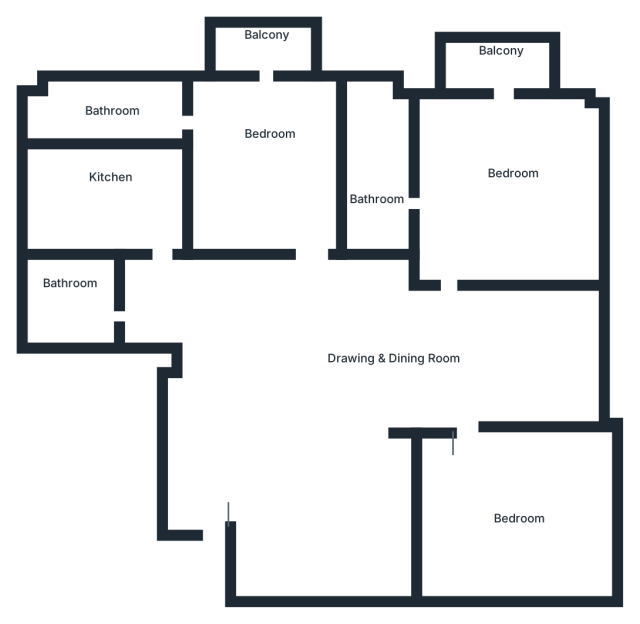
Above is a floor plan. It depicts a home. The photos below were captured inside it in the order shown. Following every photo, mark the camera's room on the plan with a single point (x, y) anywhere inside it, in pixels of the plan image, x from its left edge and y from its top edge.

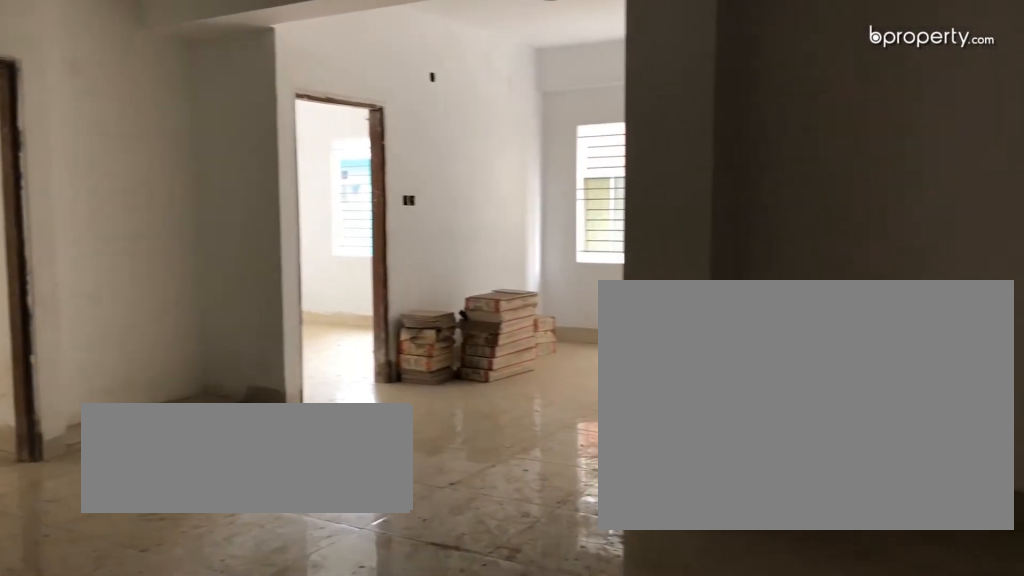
(299, 429)
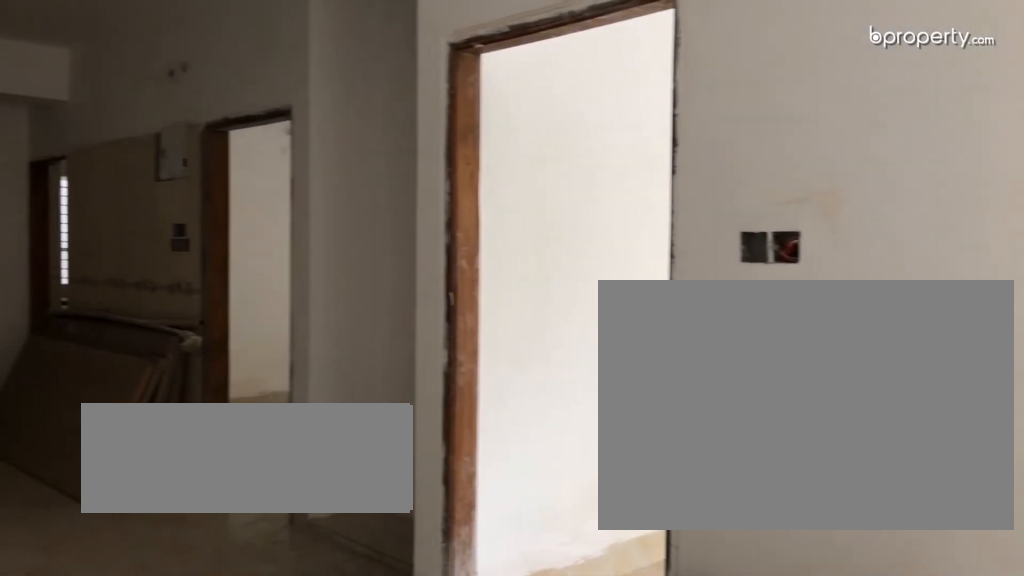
(298, 413)
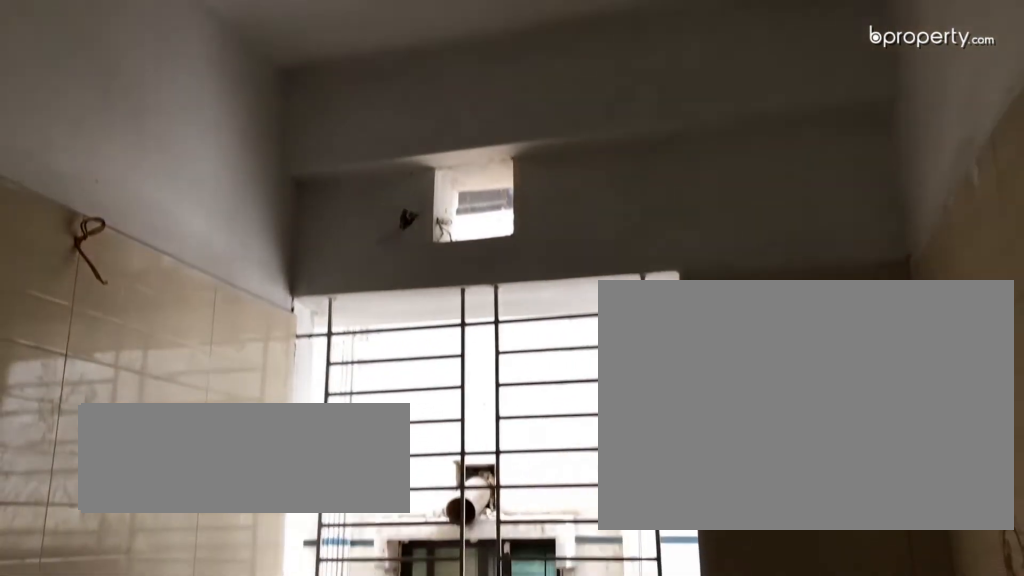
(120, 202)
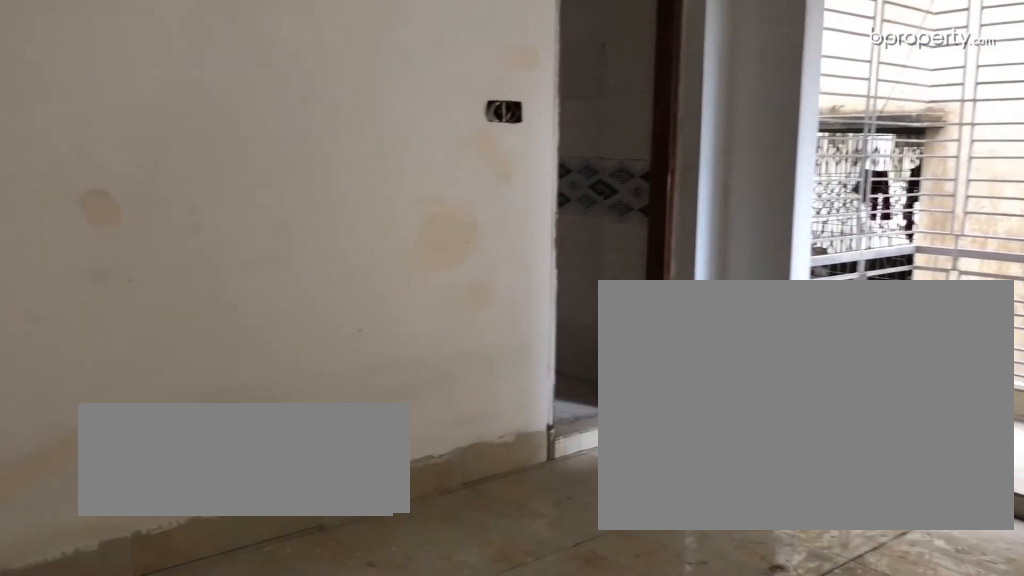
(273, 171)
